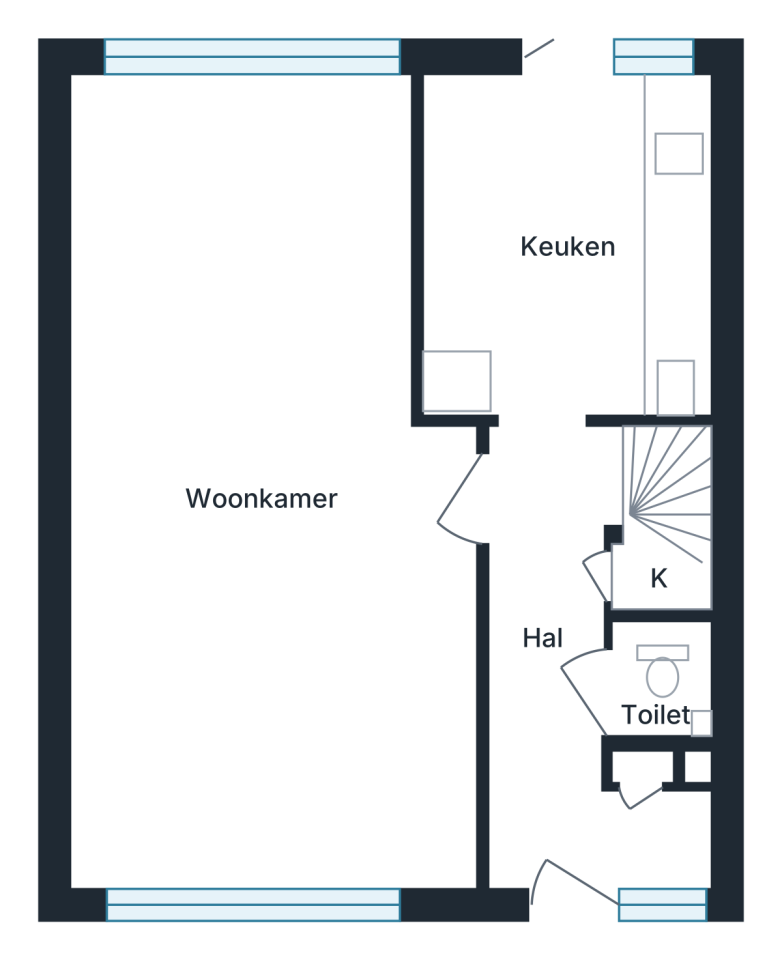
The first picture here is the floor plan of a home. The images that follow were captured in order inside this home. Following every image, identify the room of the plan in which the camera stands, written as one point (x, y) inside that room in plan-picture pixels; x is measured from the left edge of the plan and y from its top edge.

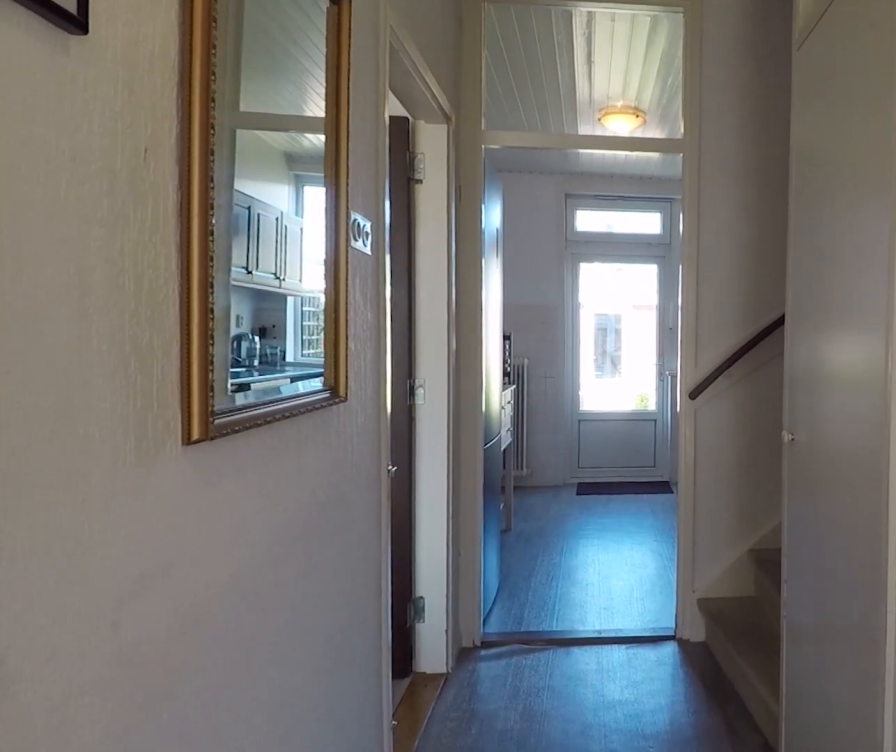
(564, 681)
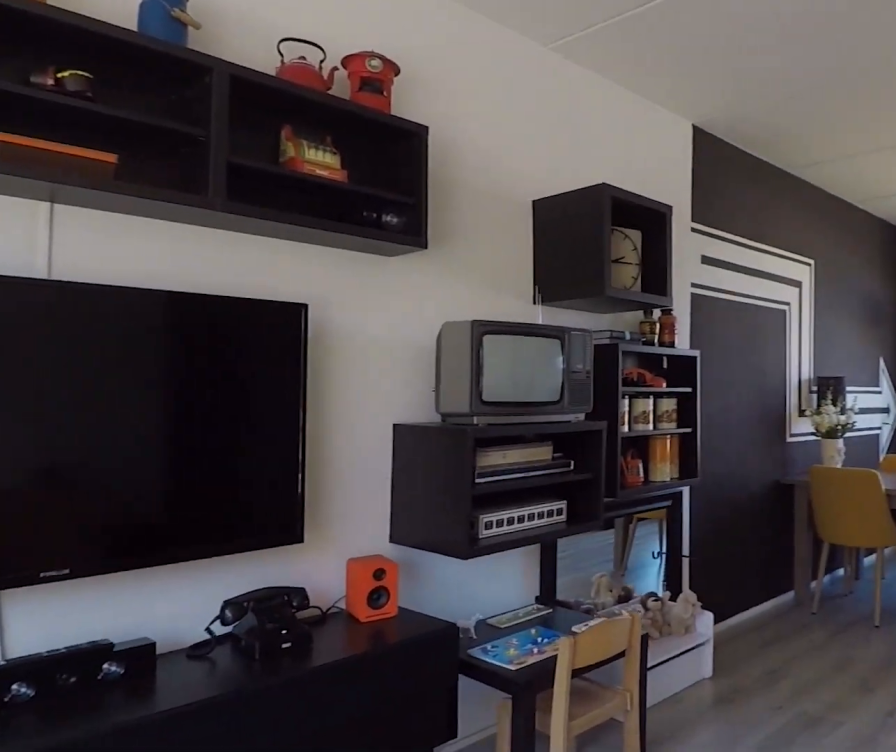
(275, 718)
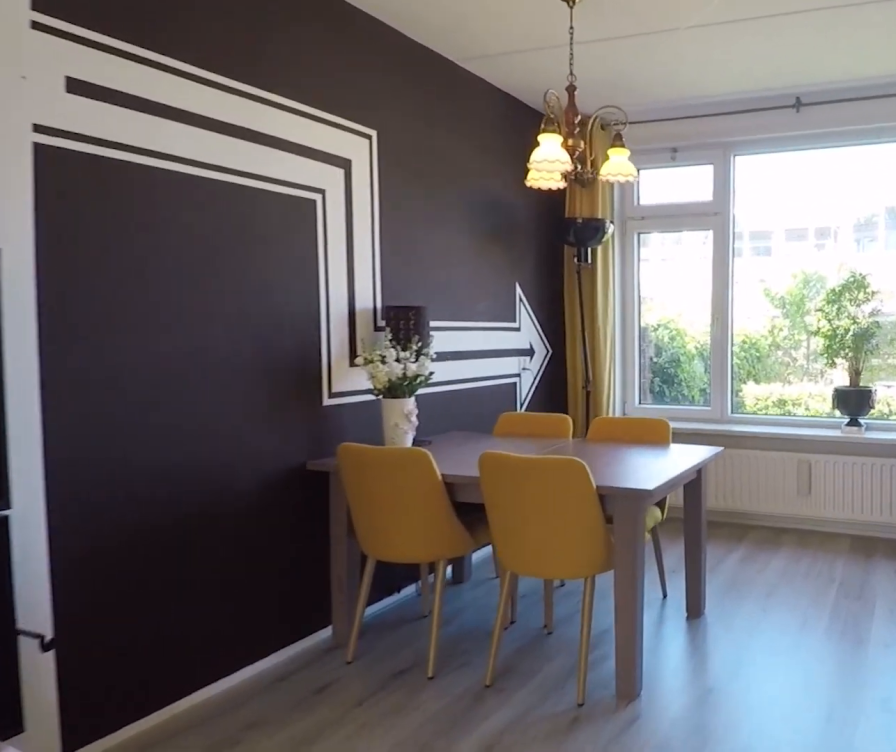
(275, 718)
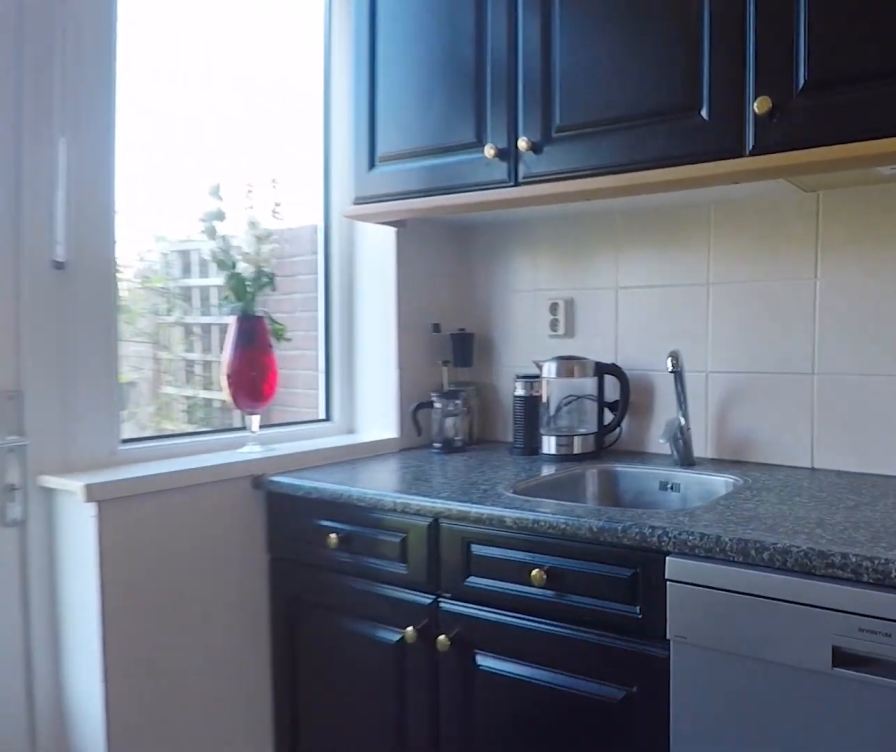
(566, 241)
